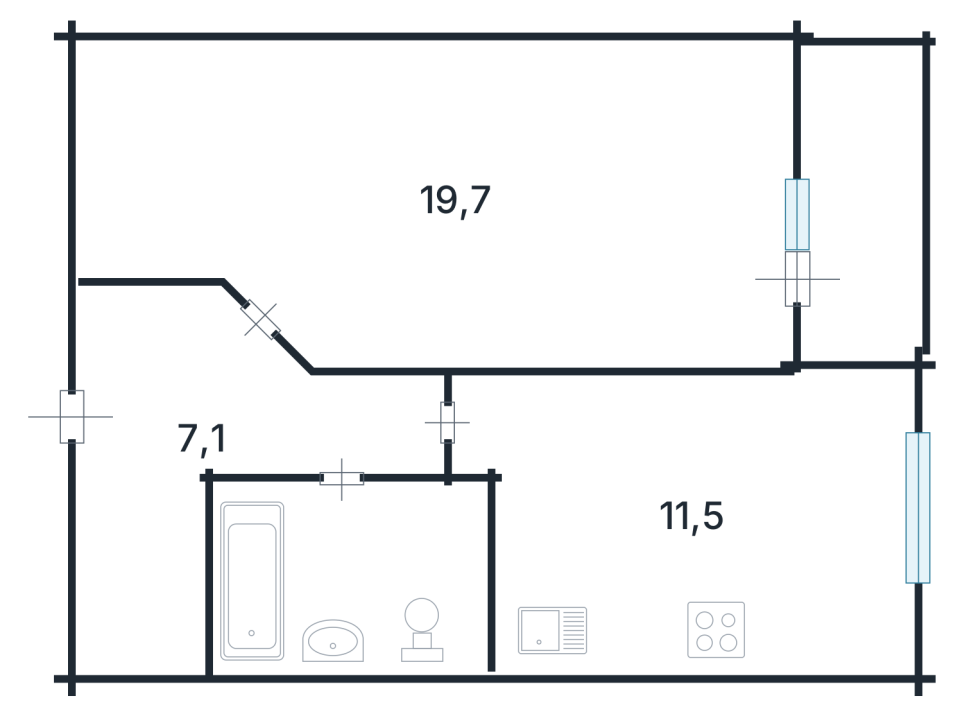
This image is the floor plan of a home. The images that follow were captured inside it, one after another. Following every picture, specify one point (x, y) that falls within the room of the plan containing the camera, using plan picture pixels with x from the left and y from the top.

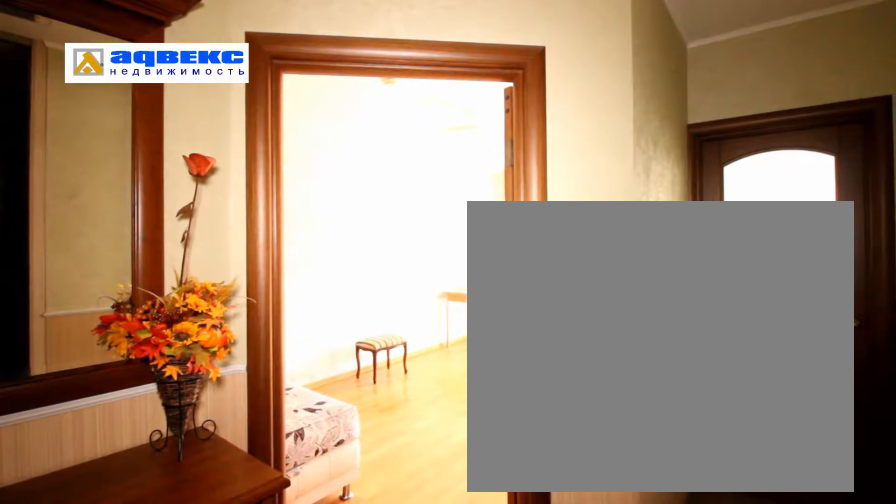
(282, 460)
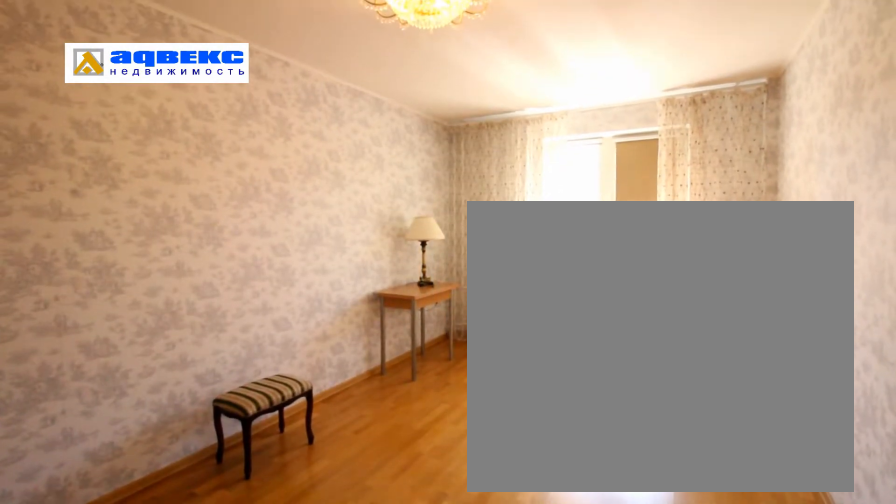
(520, 244)
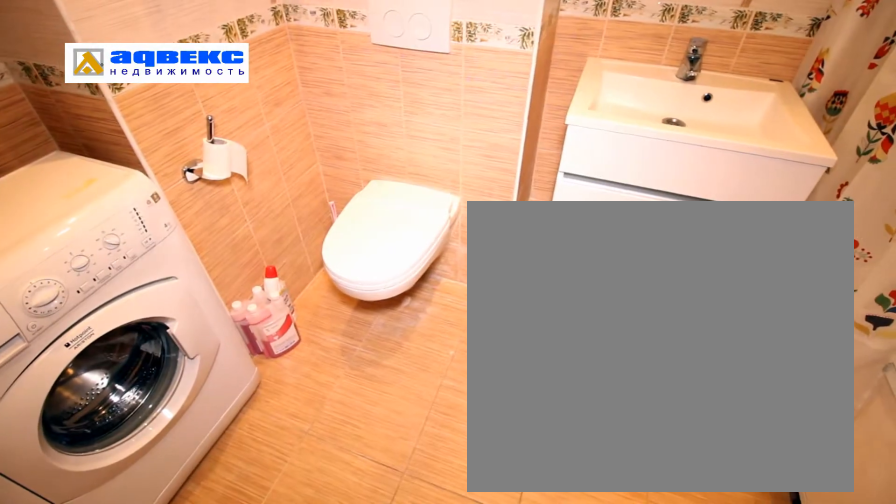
(342, 633)
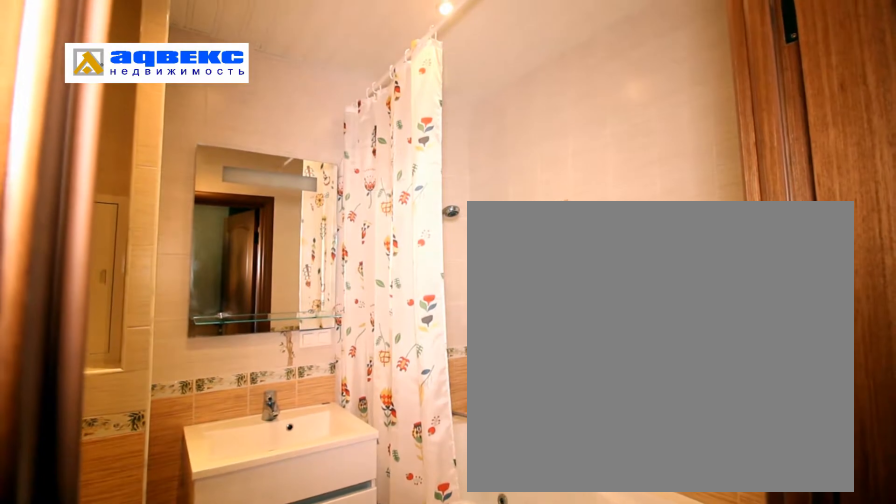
(342, 633)
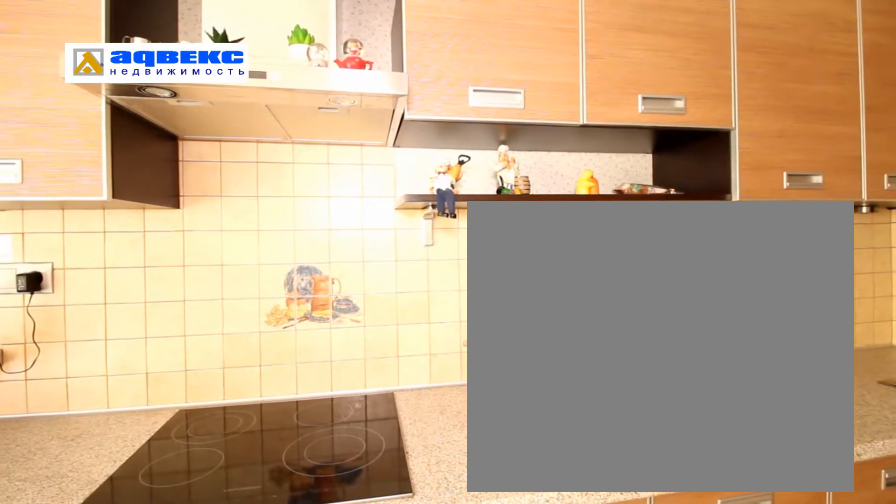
(629, 556)
